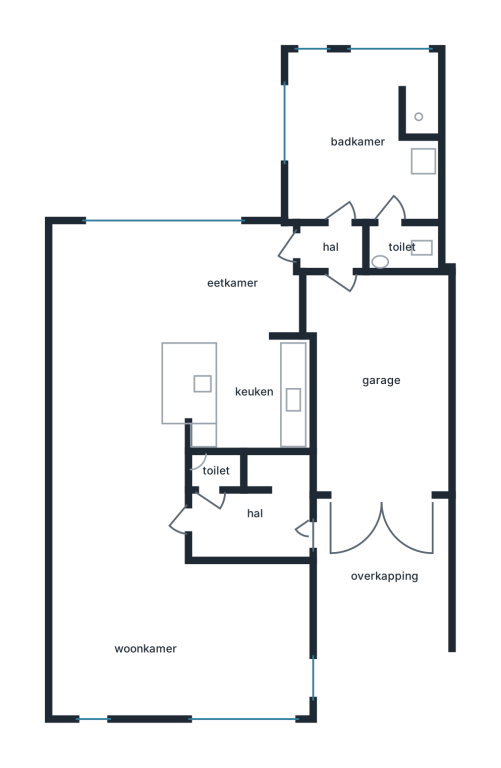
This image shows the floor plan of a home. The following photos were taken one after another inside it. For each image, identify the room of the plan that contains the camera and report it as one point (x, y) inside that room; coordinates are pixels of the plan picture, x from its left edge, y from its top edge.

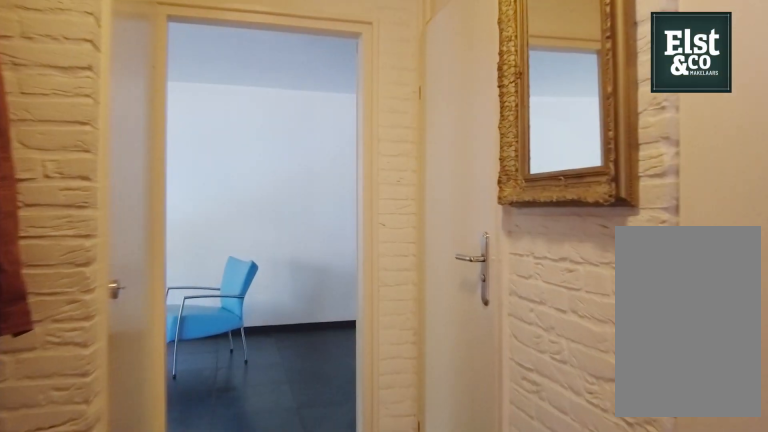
(248, 524)
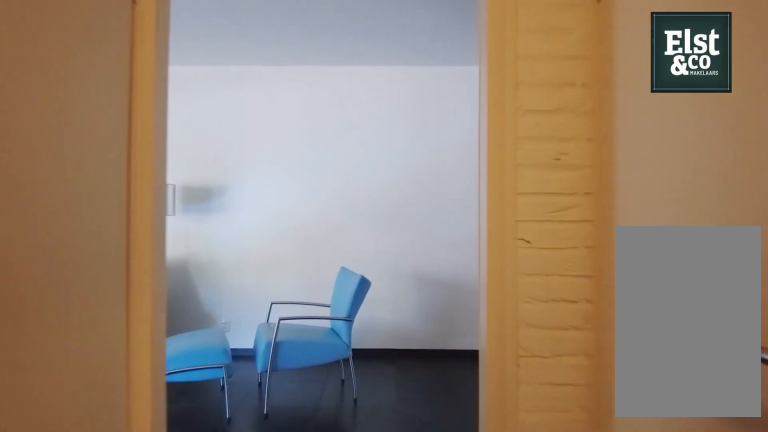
(248, 524)
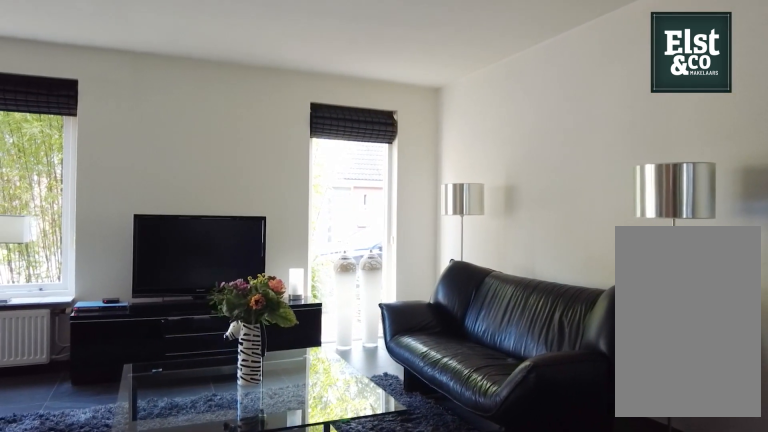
(179, 587)
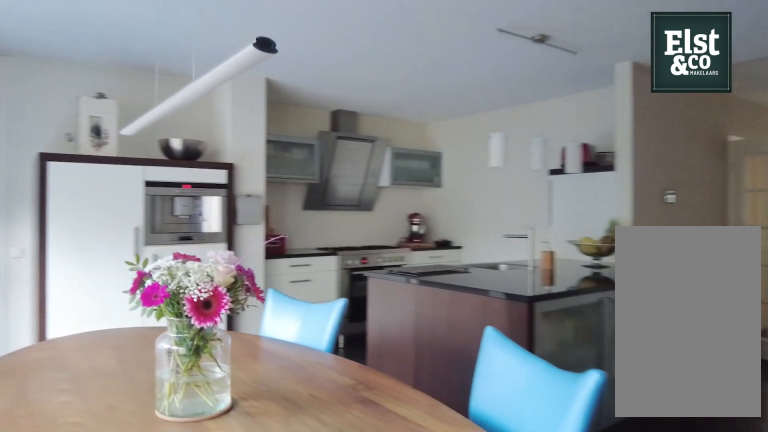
(180, 338)
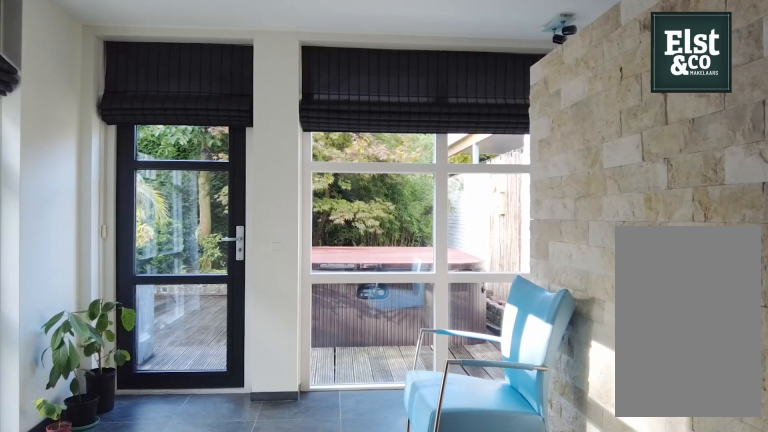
(362, 136)
